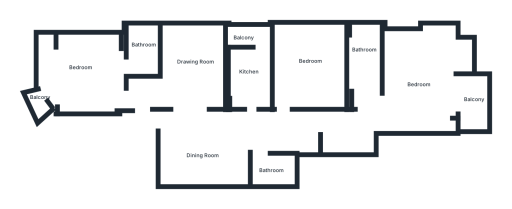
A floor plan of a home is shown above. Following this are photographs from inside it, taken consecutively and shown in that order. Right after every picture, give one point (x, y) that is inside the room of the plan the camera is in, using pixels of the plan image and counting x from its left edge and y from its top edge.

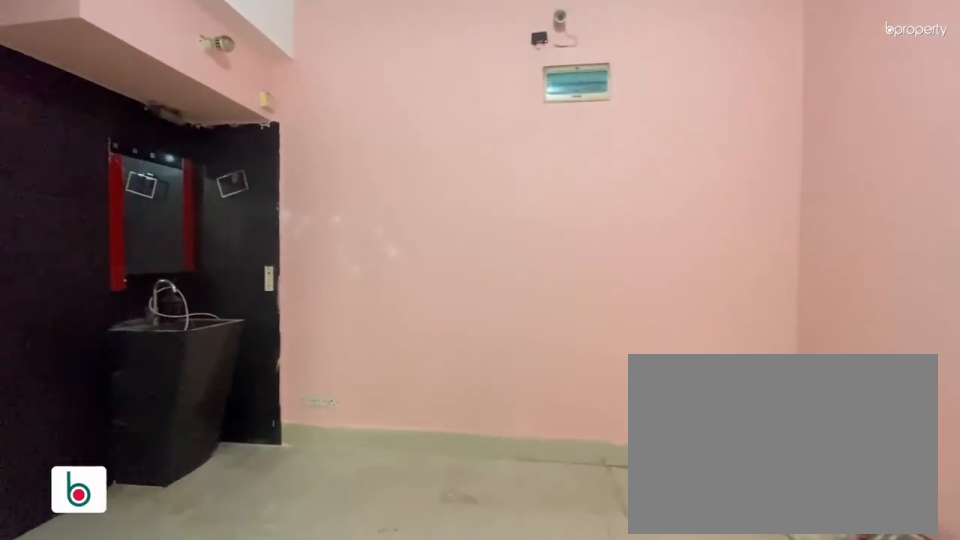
(203, 152)
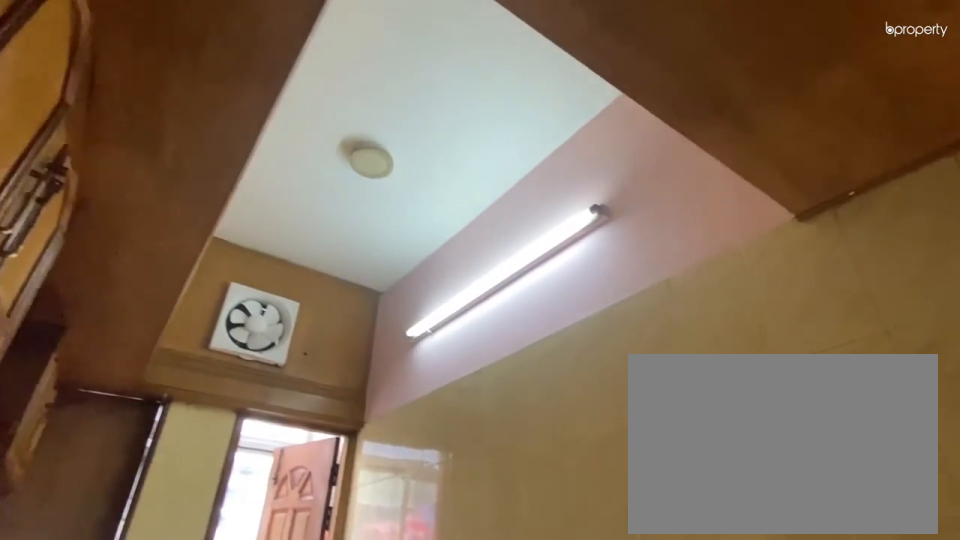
(250, 77)
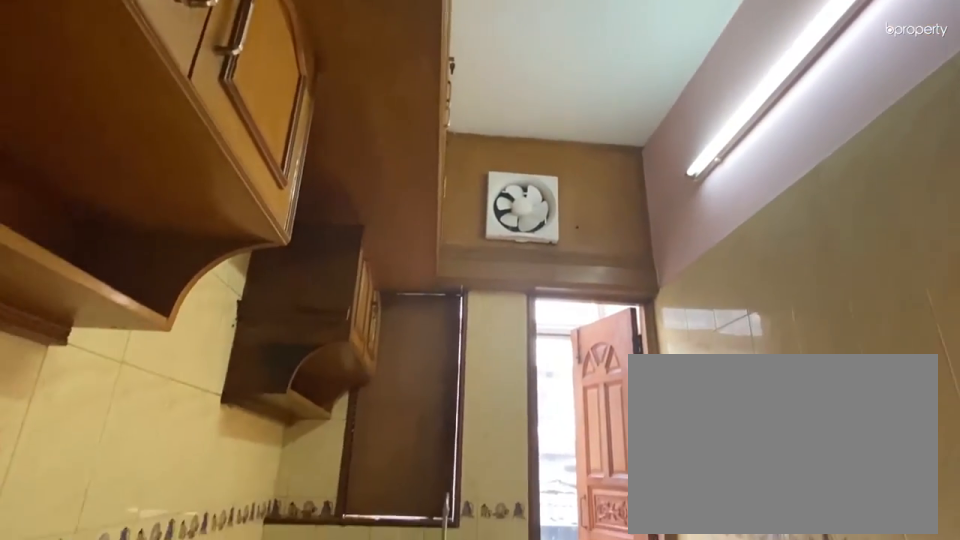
(250, 77)
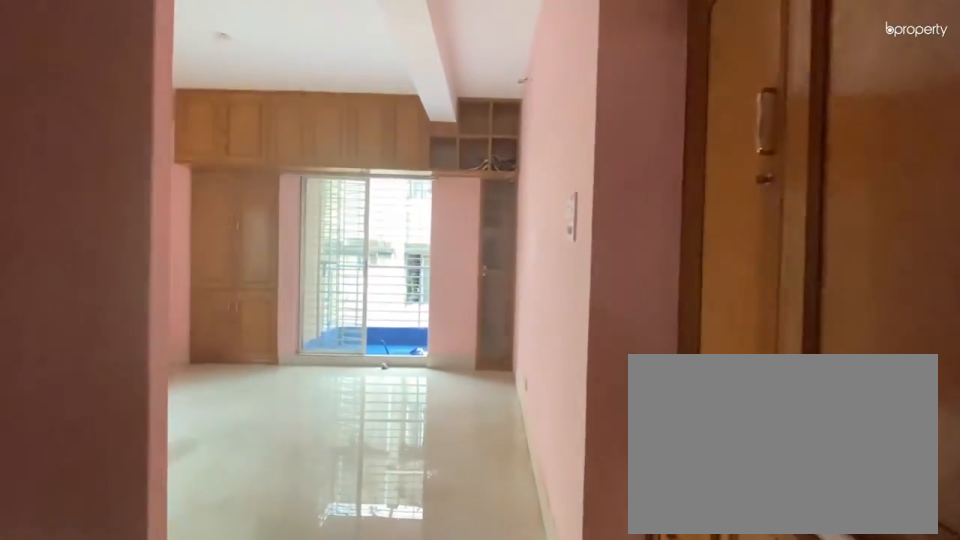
(418, 91)
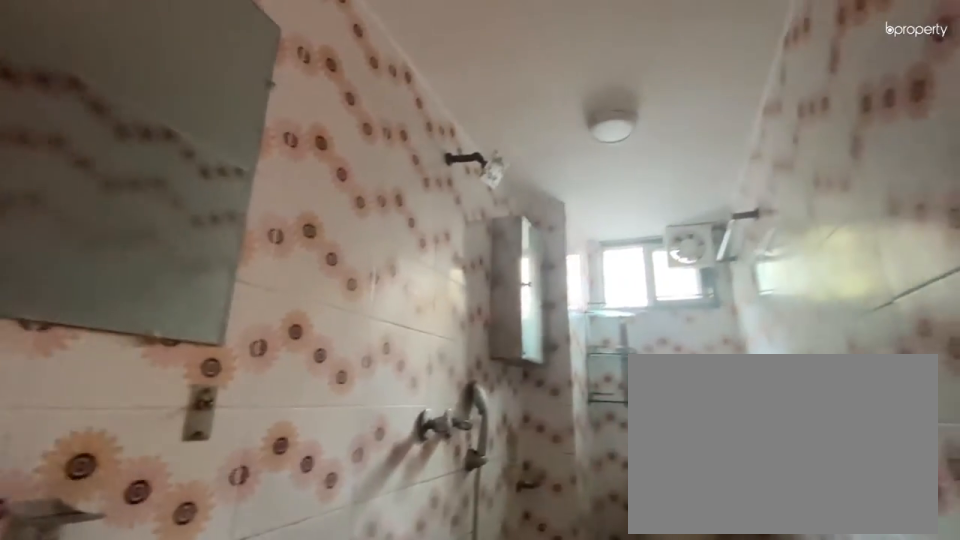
(365, 62)
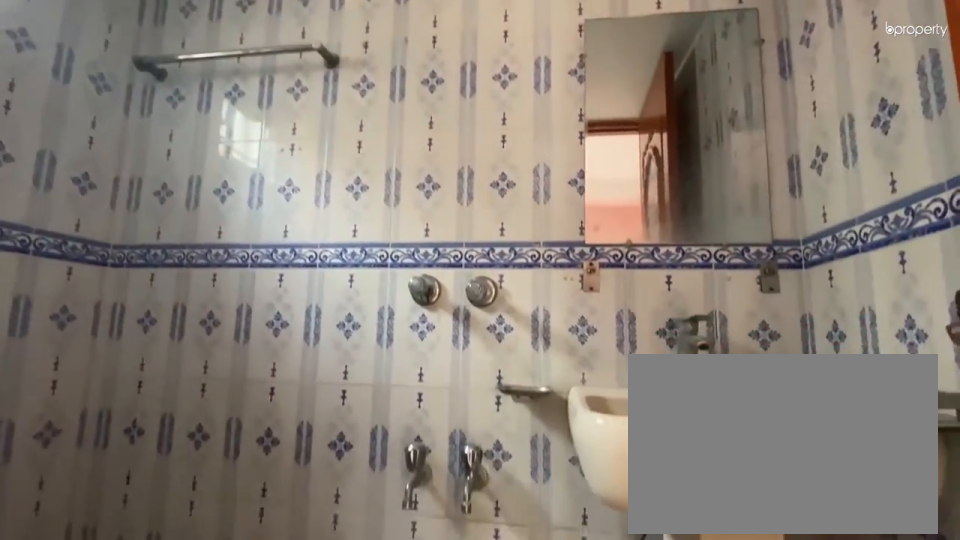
(145, 54)
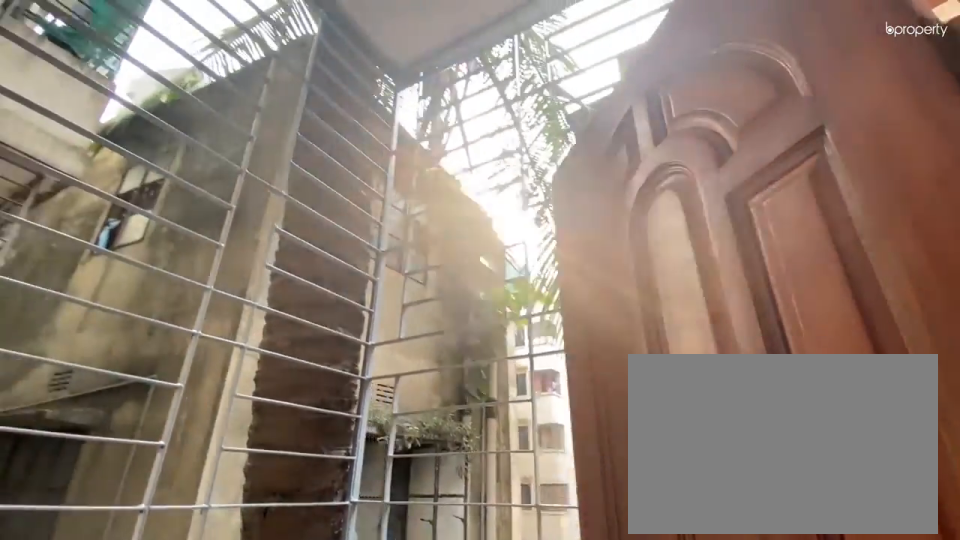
(38, 100)
